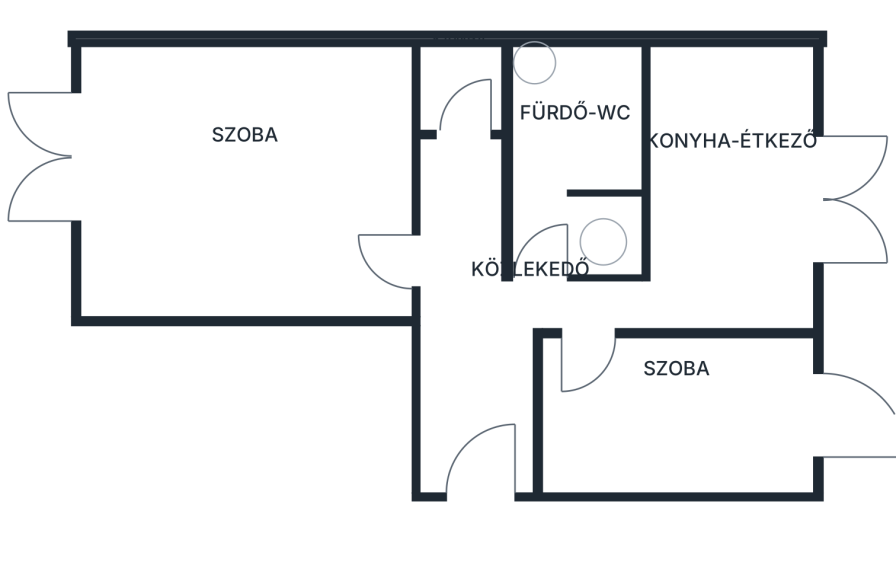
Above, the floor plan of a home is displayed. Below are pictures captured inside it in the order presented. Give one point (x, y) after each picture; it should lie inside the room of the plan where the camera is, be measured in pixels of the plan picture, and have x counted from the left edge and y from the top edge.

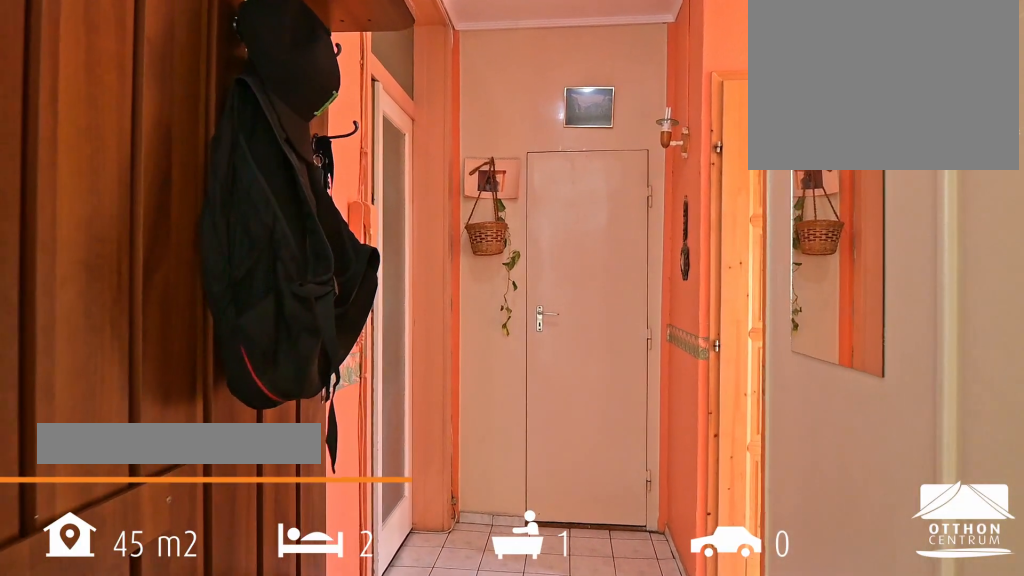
(465, 294)
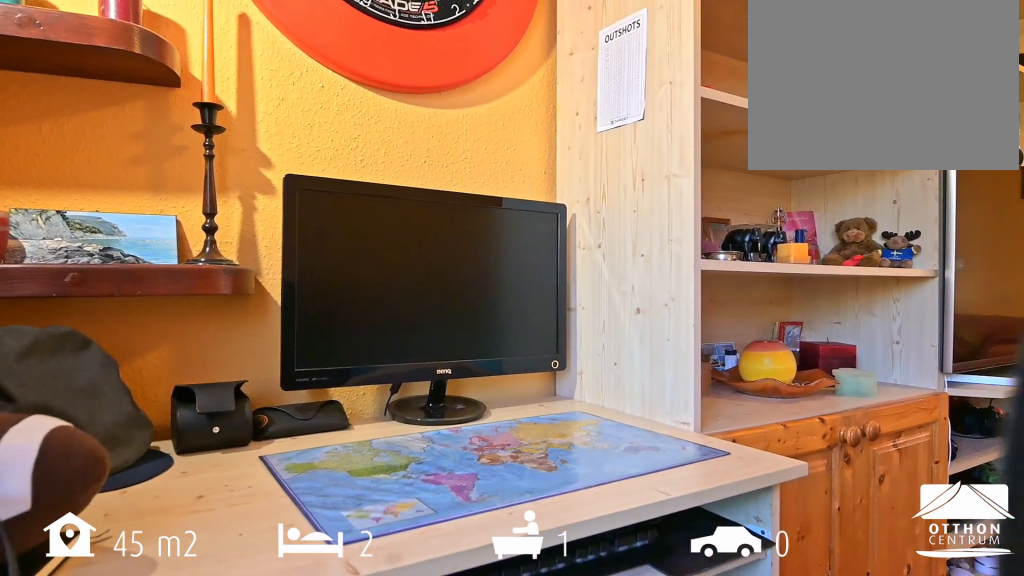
(256, 182)
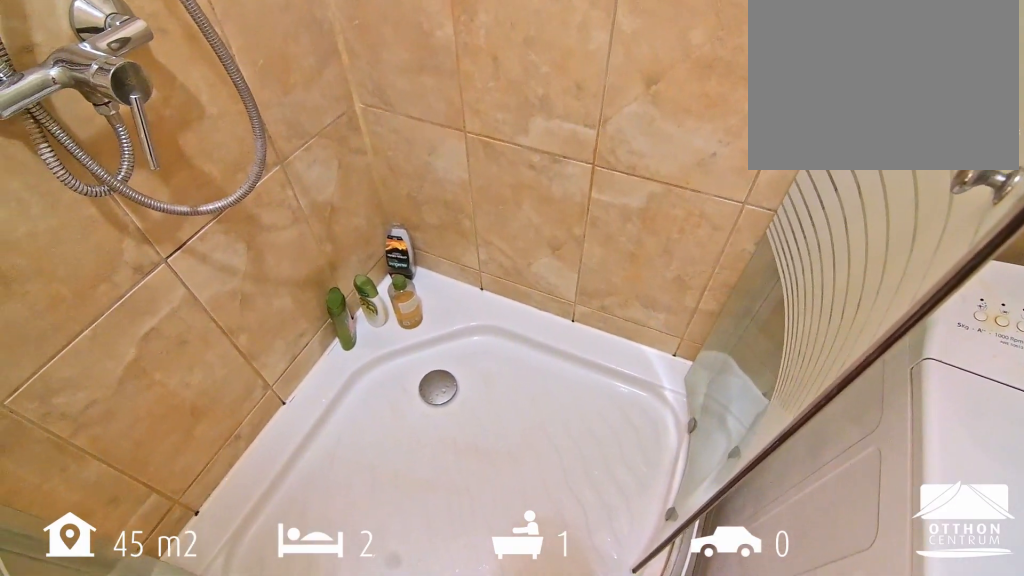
(571, 167)
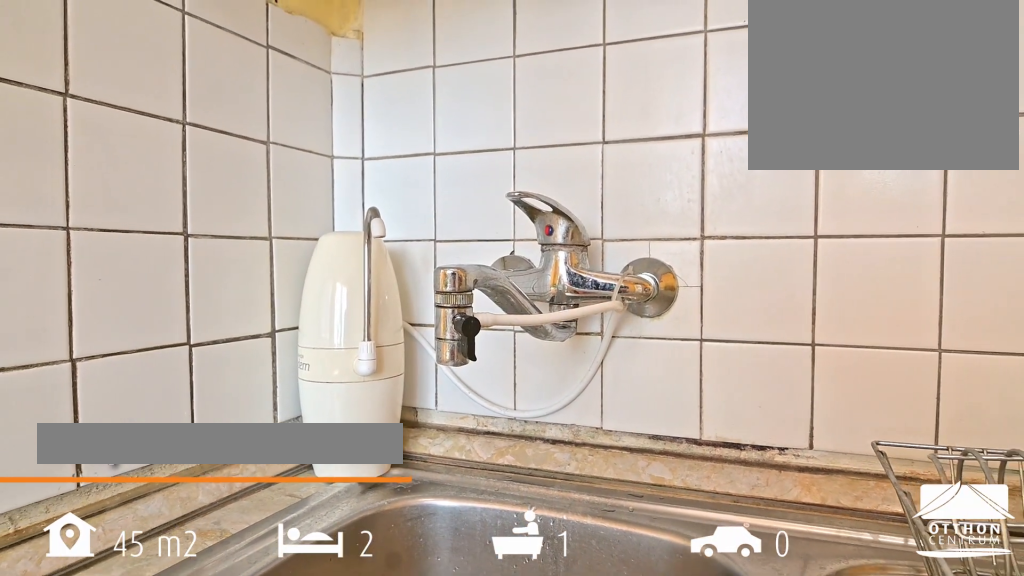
(724, 198)
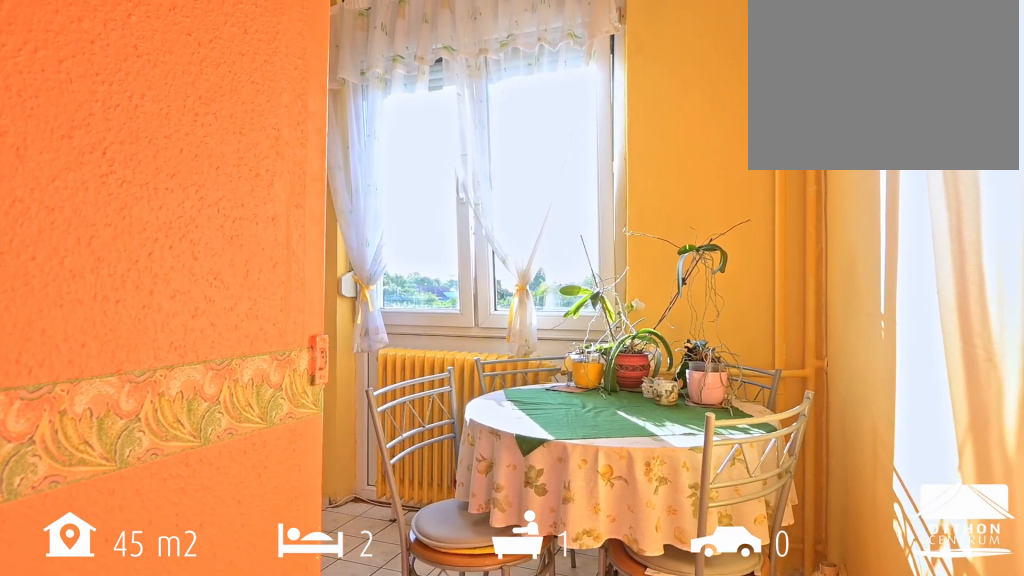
(724, 198)
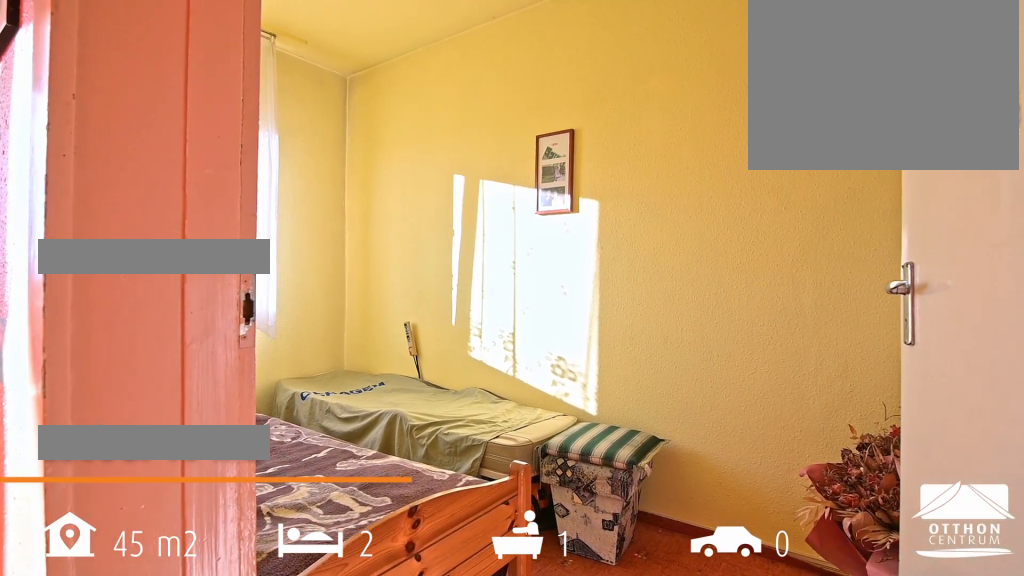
(663, 416)
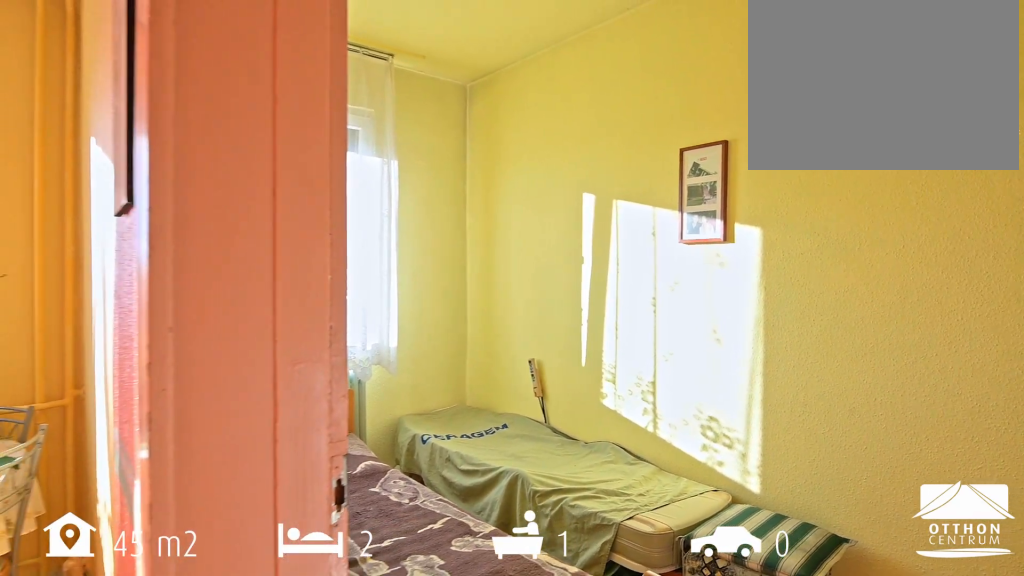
(663, 416)
